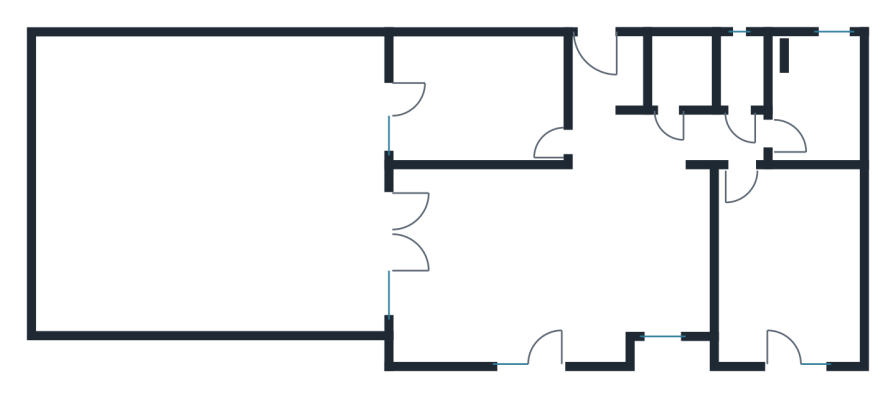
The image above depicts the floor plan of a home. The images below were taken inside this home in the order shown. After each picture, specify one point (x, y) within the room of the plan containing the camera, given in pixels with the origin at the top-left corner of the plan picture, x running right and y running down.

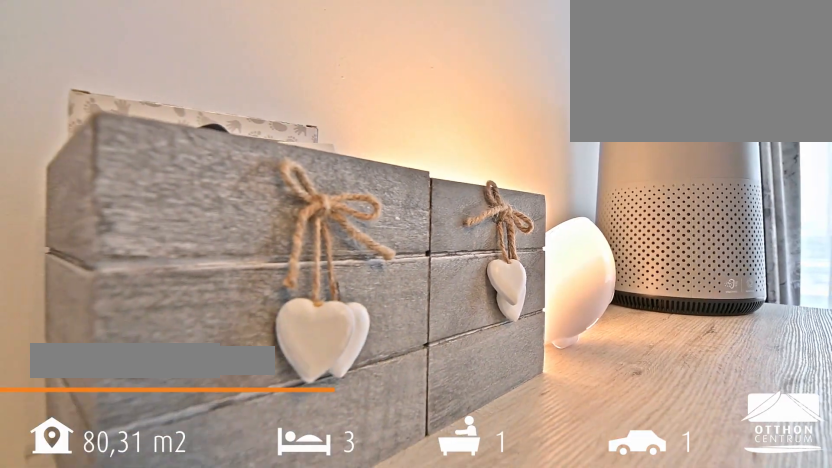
(485, 96)
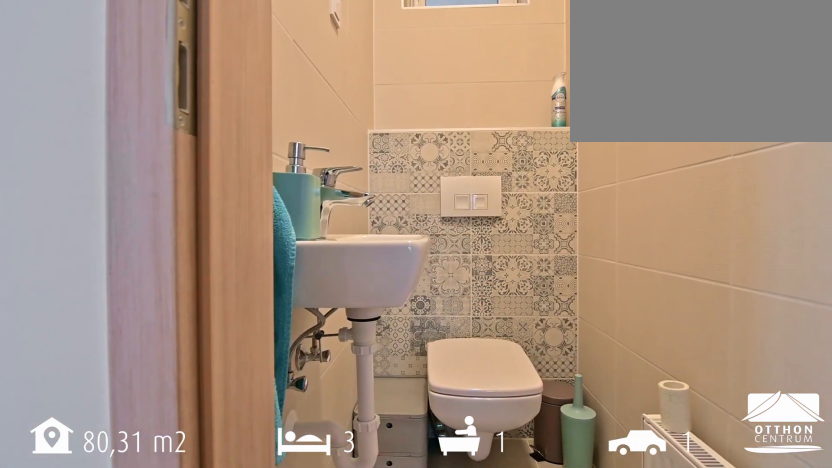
(737, 69)
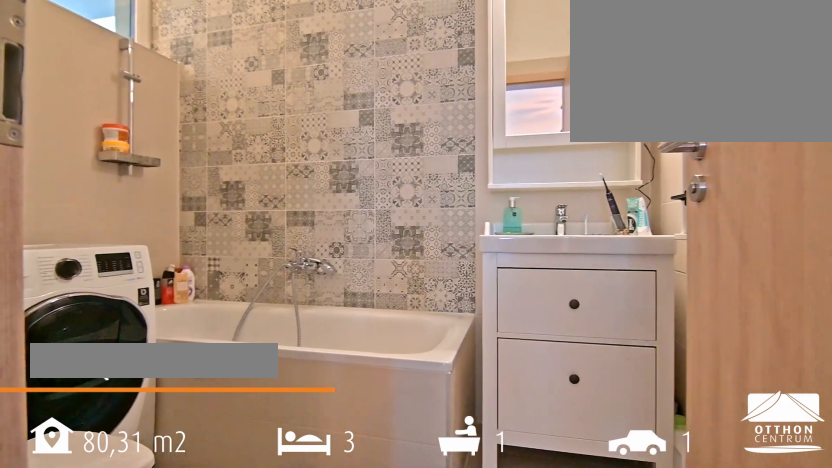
(811, 94)
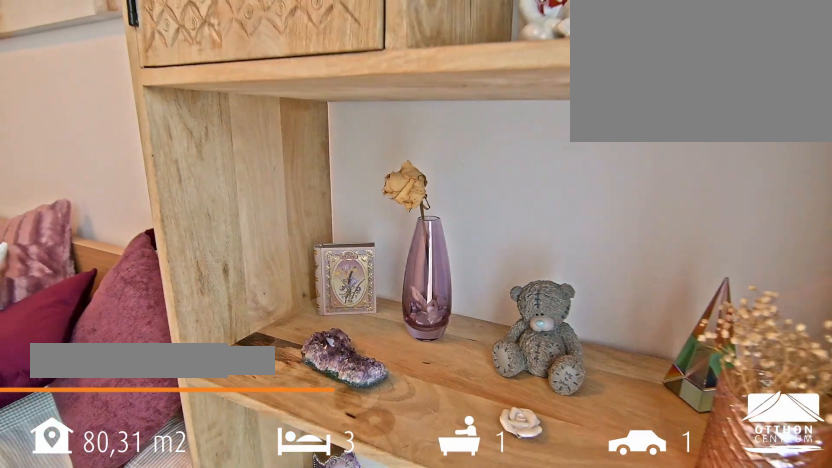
(783, 264)
